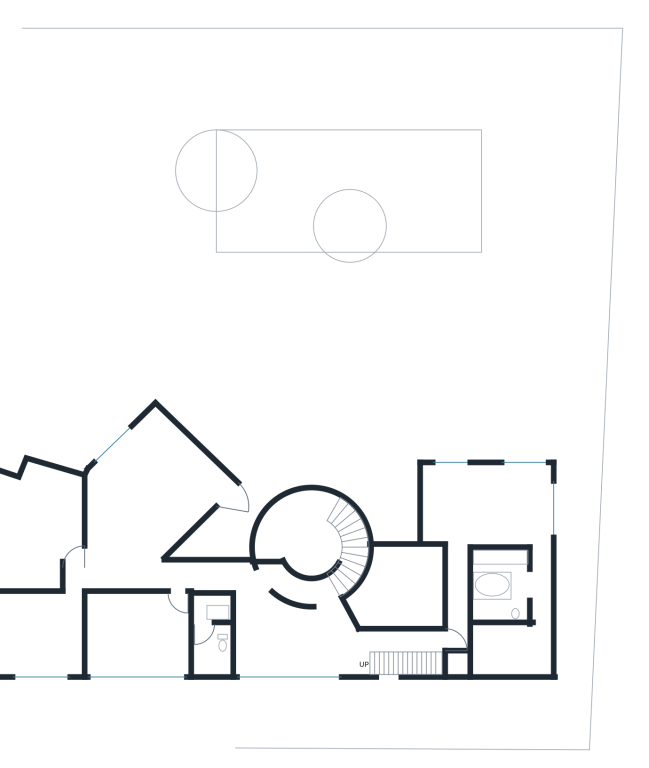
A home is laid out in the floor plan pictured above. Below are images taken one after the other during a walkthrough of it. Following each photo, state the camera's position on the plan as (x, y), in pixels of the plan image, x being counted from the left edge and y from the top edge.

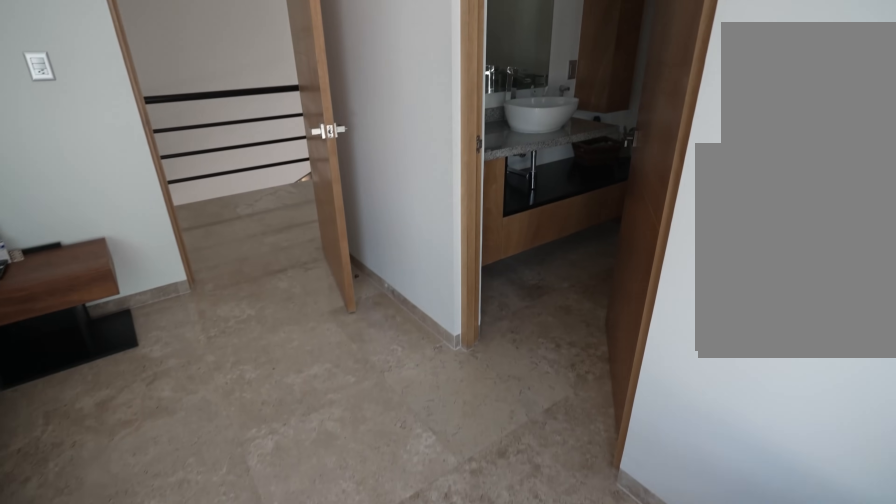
(171, 654)
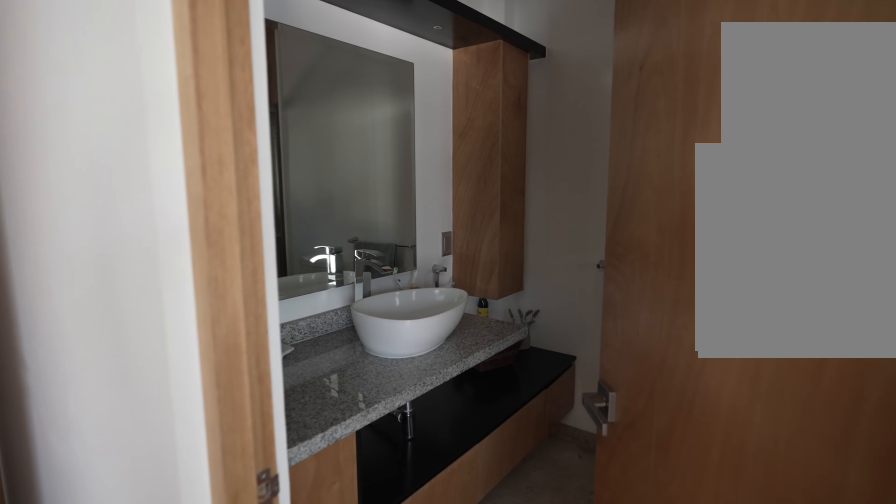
(187, 630)
